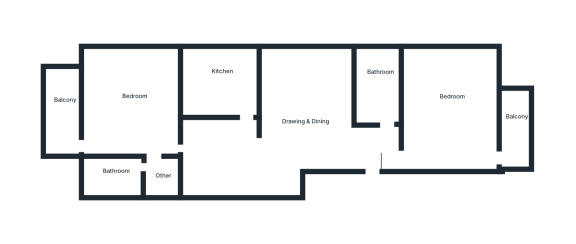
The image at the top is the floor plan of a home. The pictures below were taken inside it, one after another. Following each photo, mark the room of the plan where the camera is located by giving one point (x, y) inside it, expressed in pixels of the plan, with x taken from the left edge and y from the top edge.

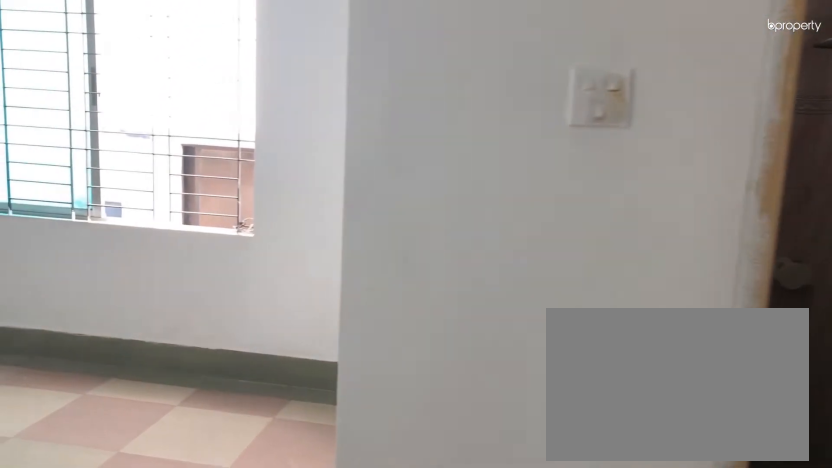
(368, 147)
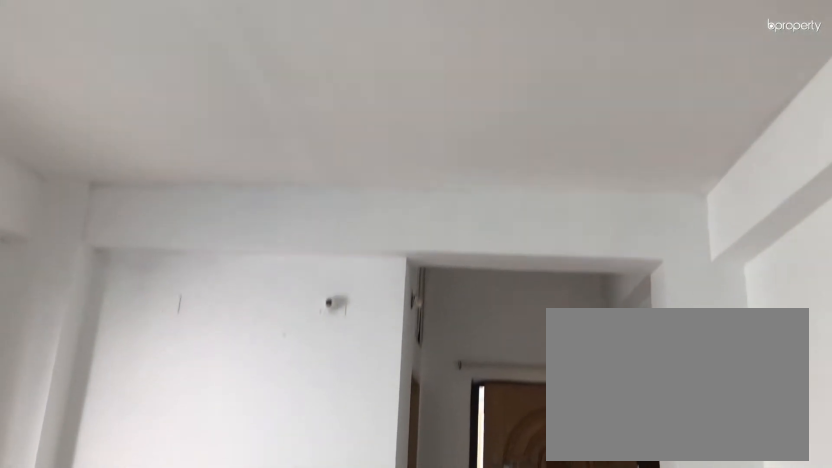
(300, 114)
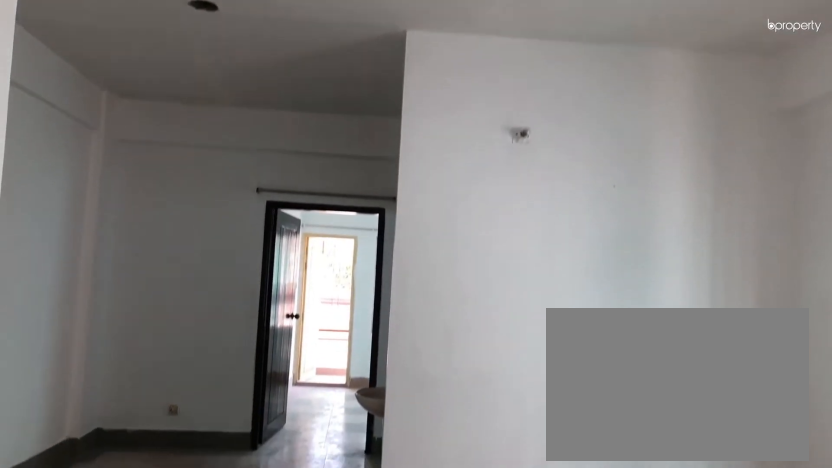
(300, 114)
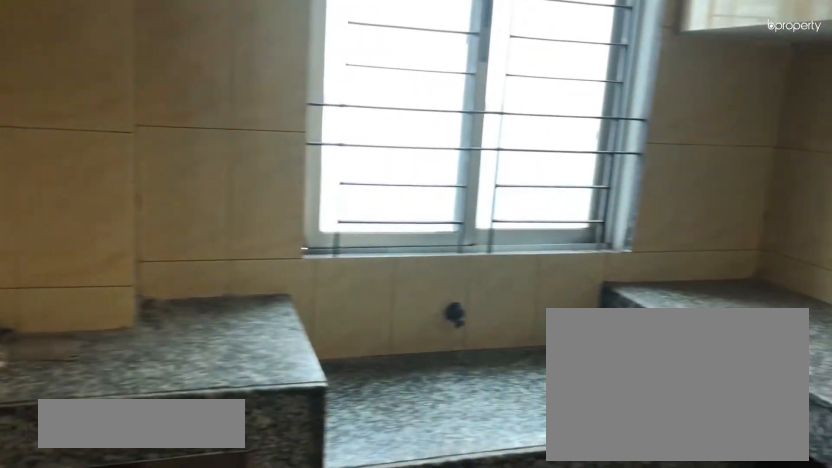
(225, 82)
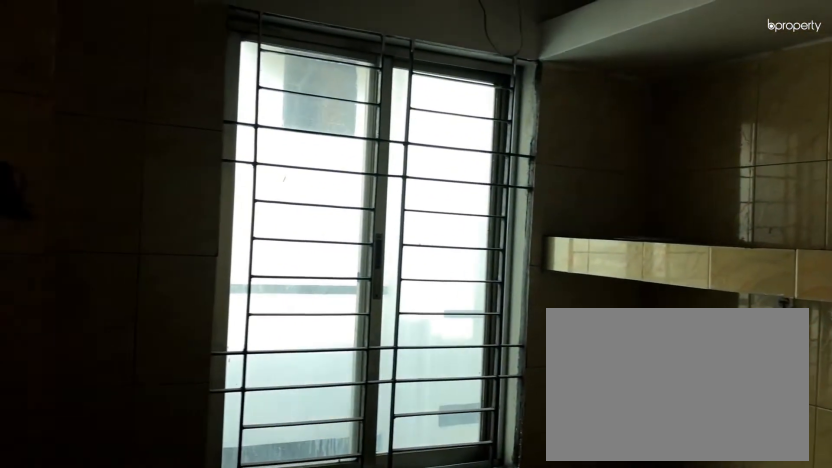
(225, 82)
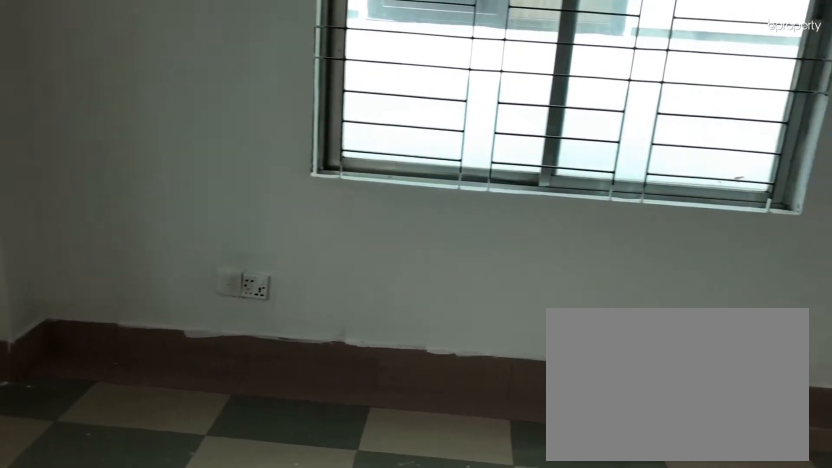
(131, 101)
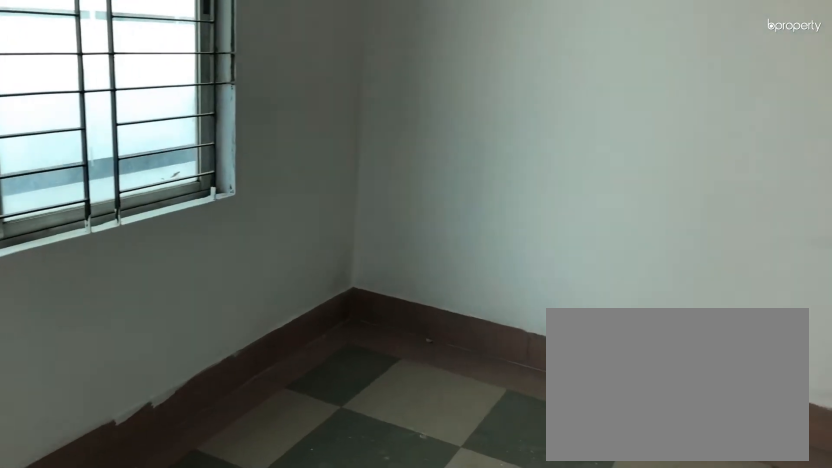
(131, 101)
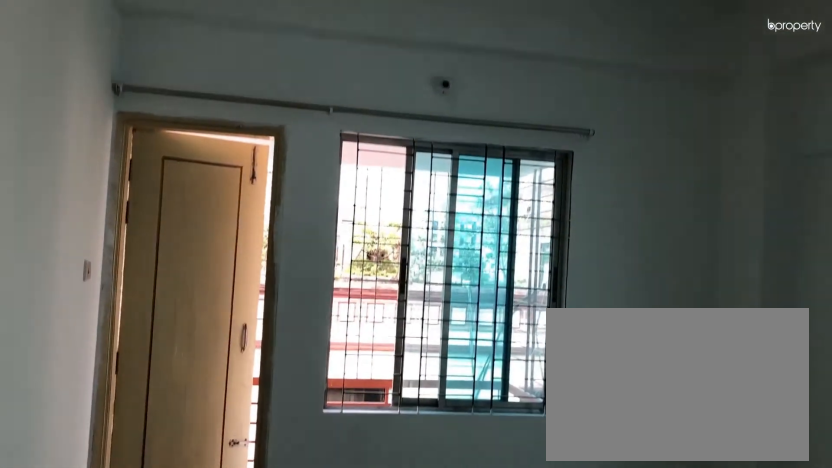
(131, 101)
